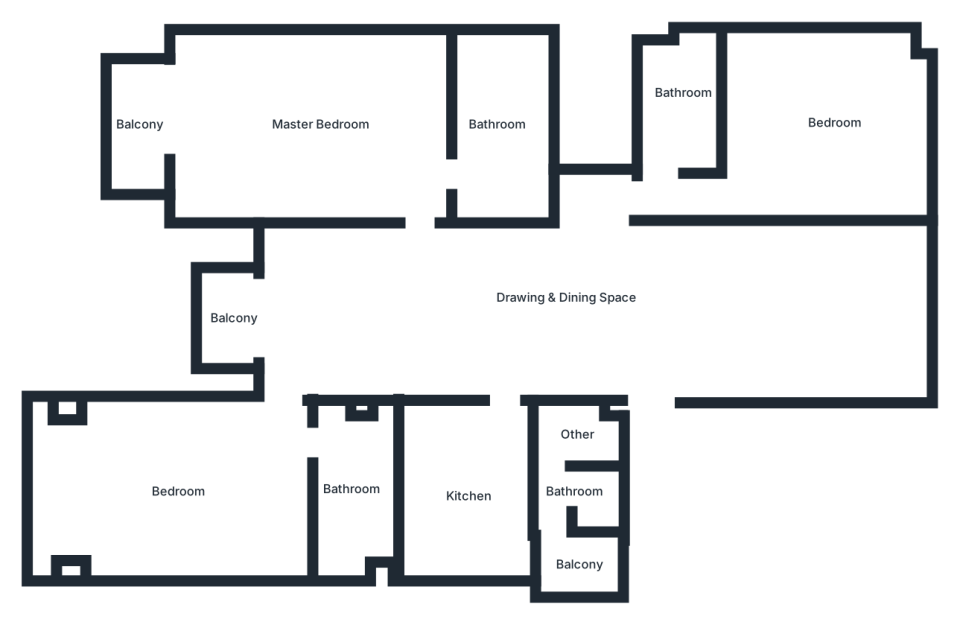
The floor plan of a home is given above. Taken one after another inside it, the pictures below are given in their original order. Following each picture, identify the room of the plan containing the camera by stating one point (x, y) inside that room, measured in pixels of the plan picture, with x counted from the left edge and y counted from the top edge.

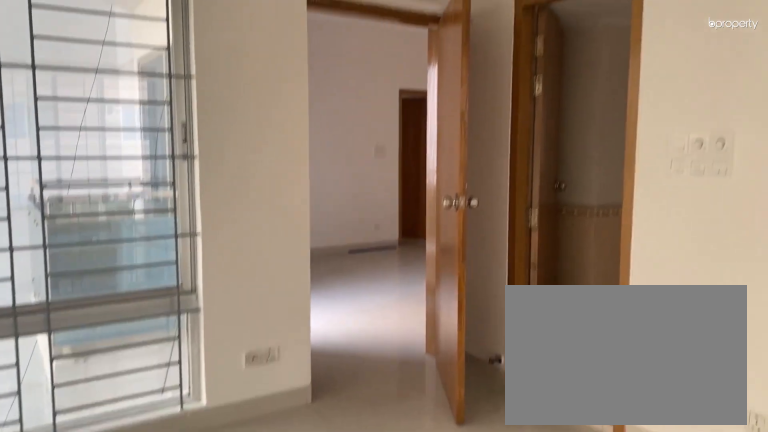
(189, 505)
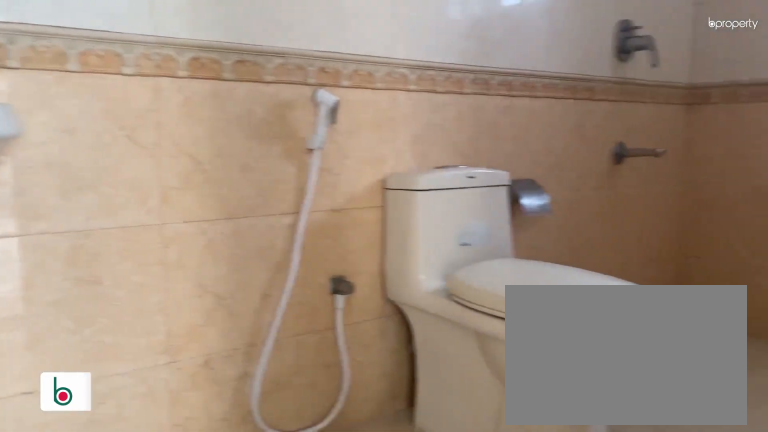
(363, 492)
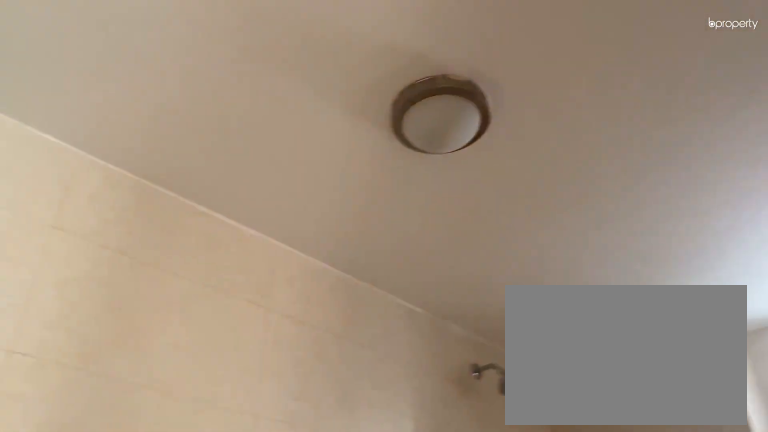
(363, 492)
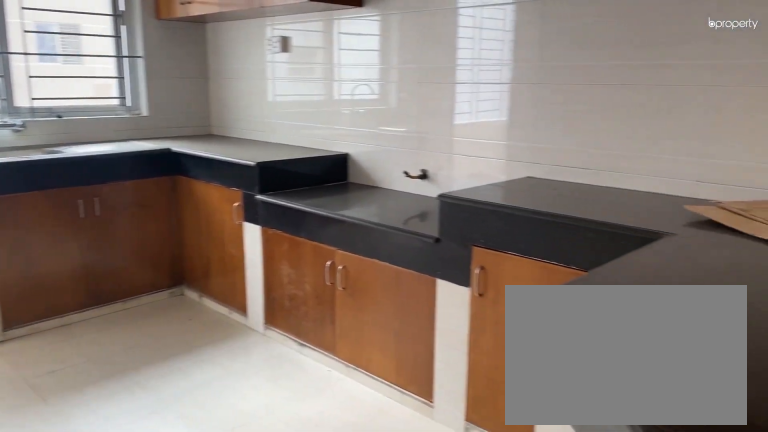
(480, 501)
